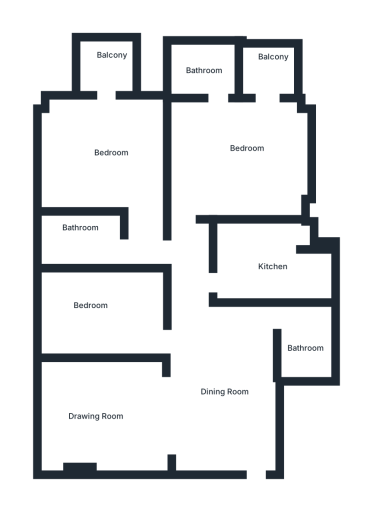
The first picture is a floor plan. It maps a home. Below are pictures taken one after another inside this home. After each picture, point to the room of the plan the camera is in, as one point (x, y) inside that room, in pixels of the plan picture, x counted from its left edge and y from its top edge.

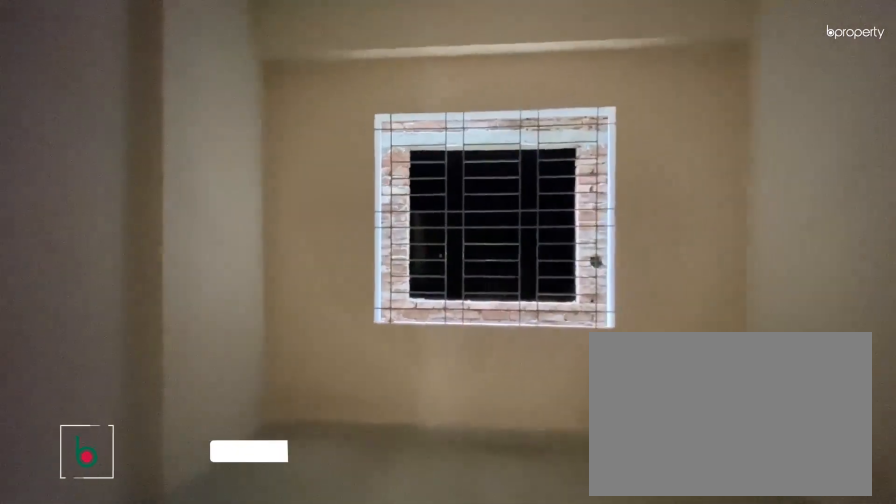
(111, 413)
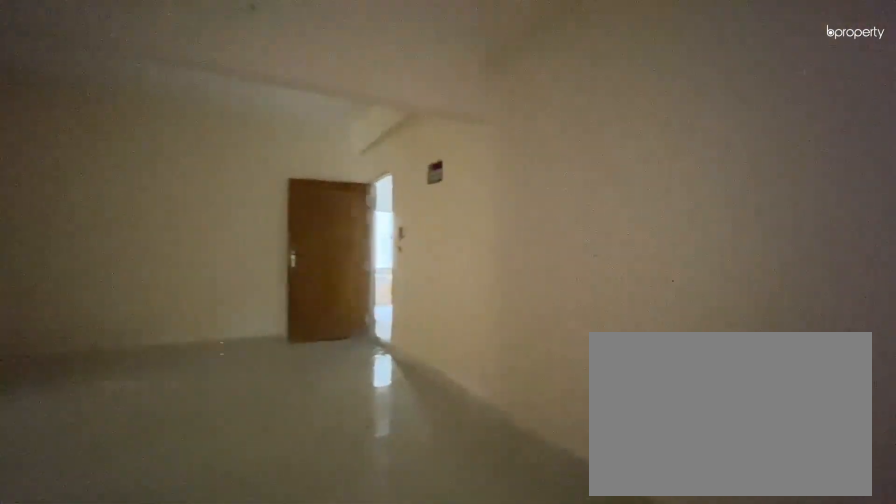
(111, 413)
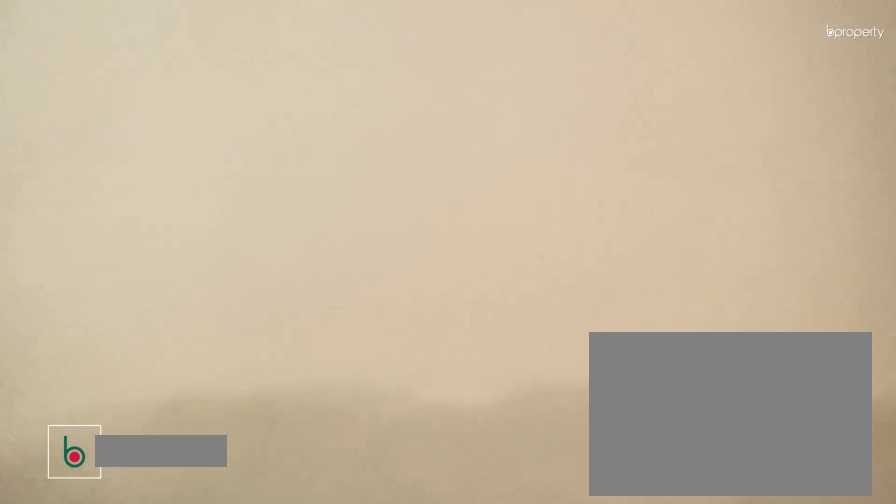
(102, 315)
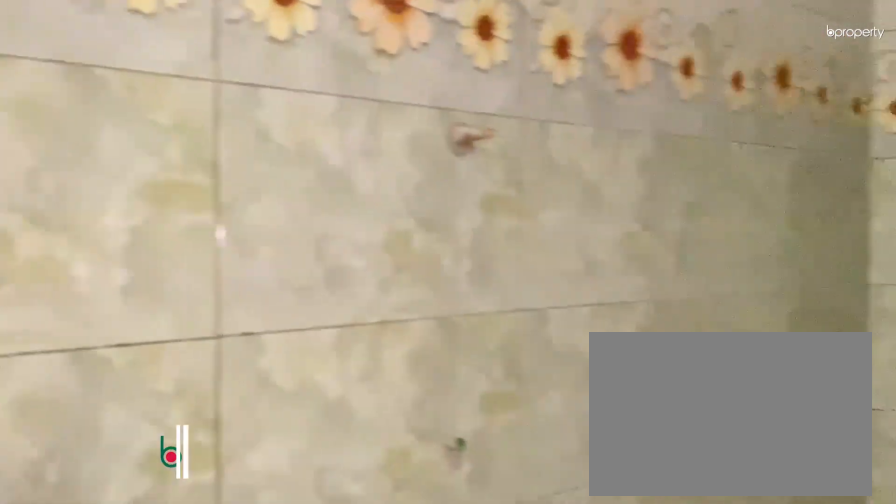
(302, 340)
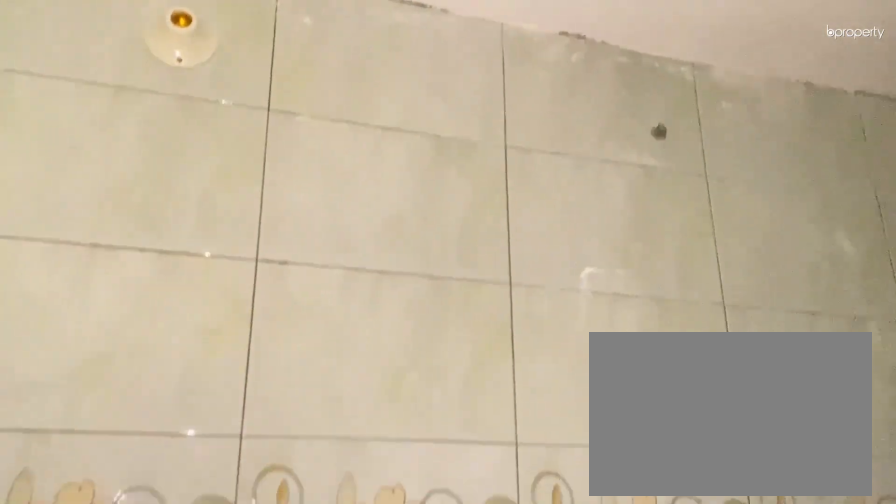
(302, 340)
